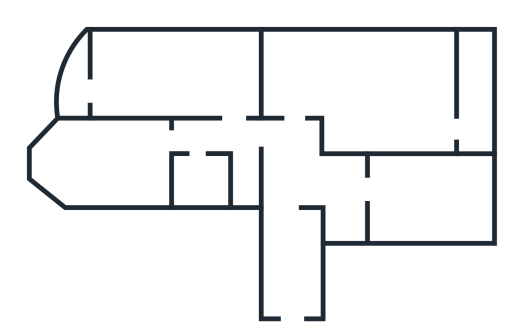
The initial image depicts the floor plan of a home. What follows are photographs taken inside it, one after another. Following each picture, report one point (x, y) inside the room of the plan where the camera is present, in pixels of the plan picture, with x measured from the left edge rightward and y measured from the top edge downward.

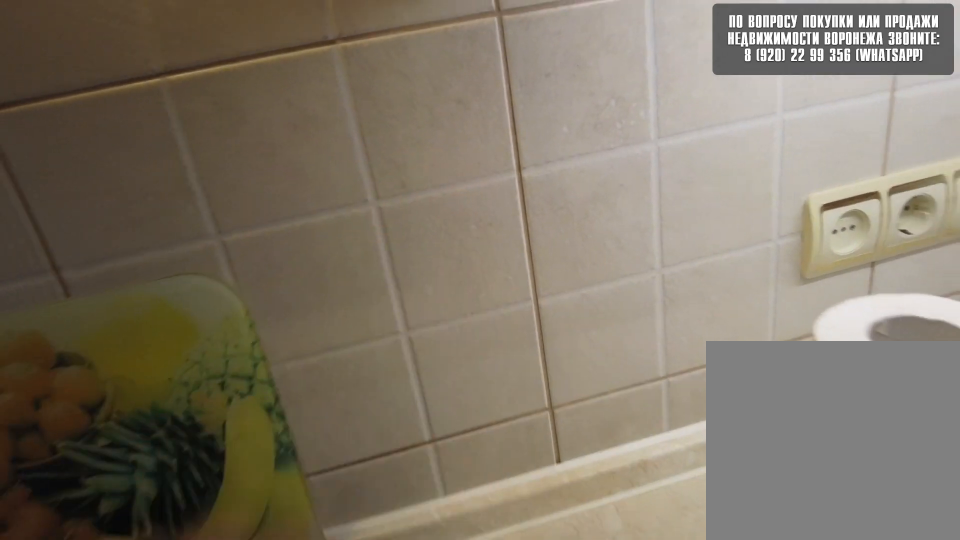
(409, 199)
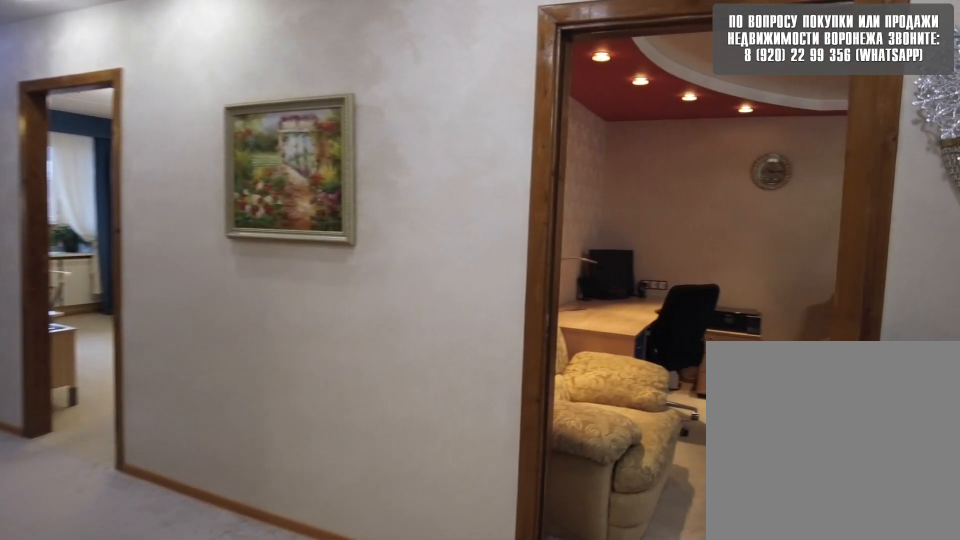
(301, 182)
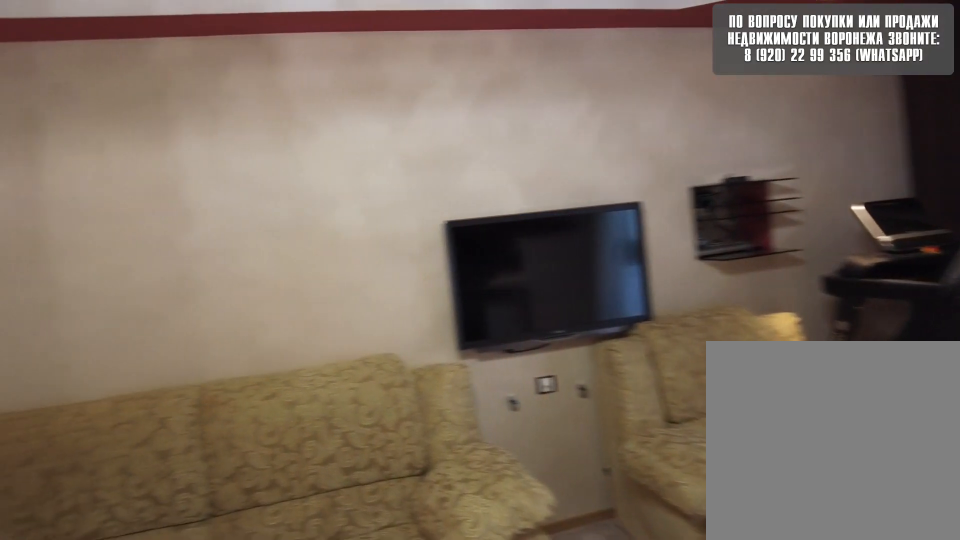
(333, 83)
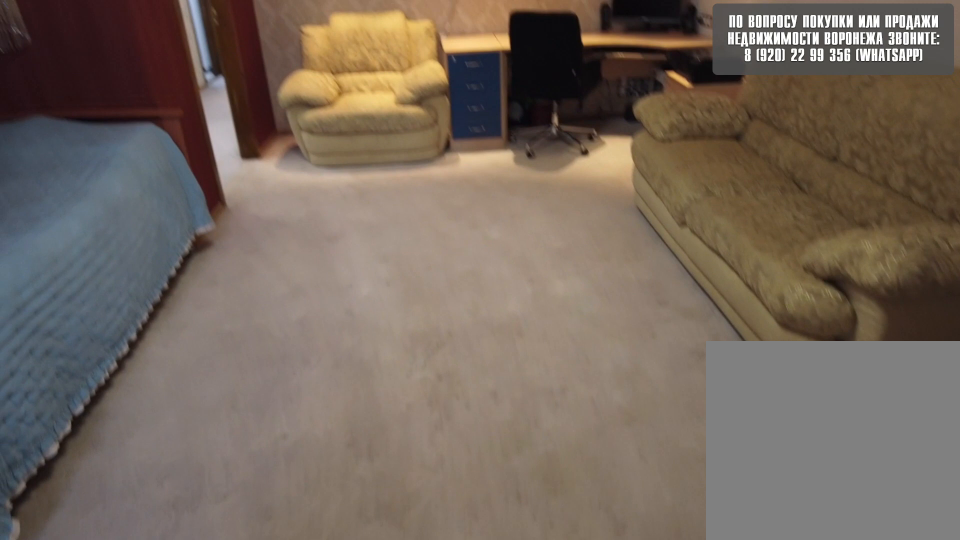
(333, 83)
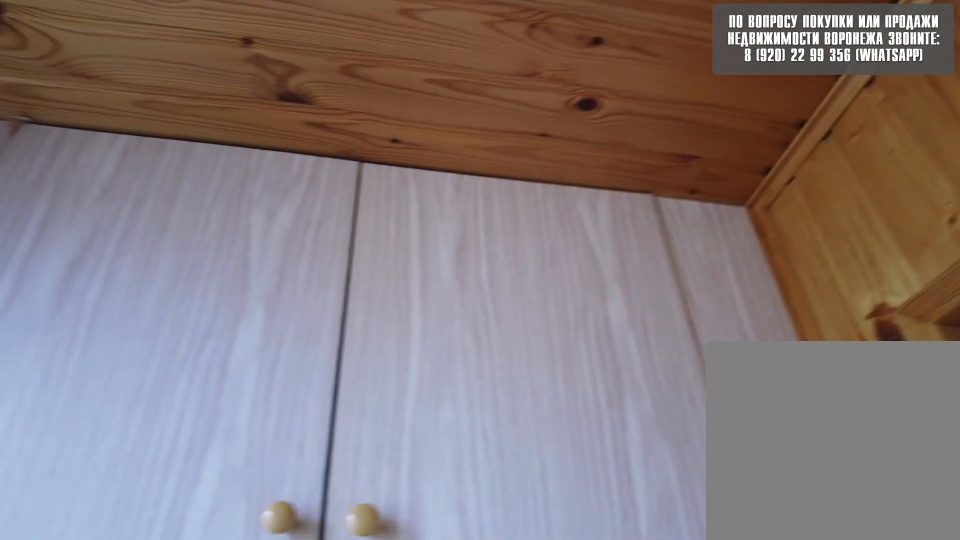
(485, 124)
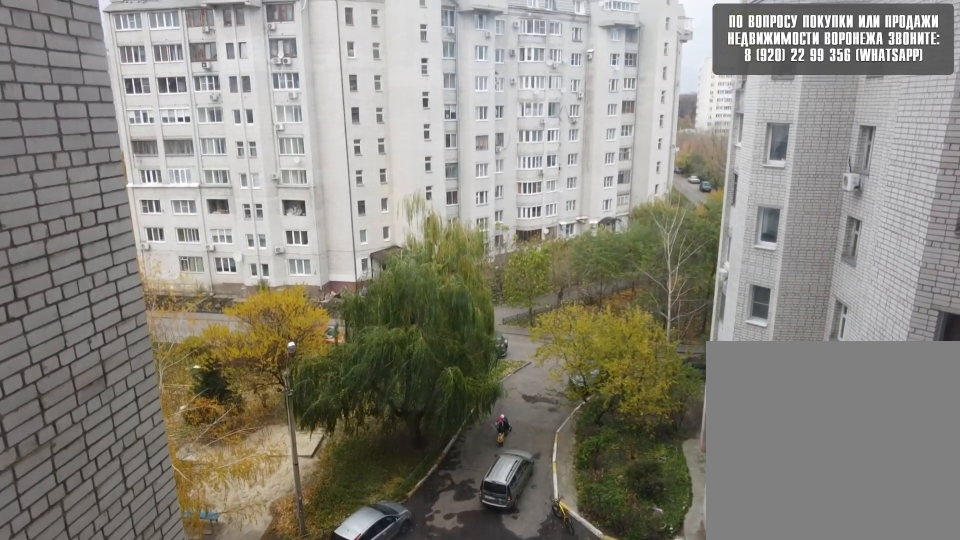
(485, 124)
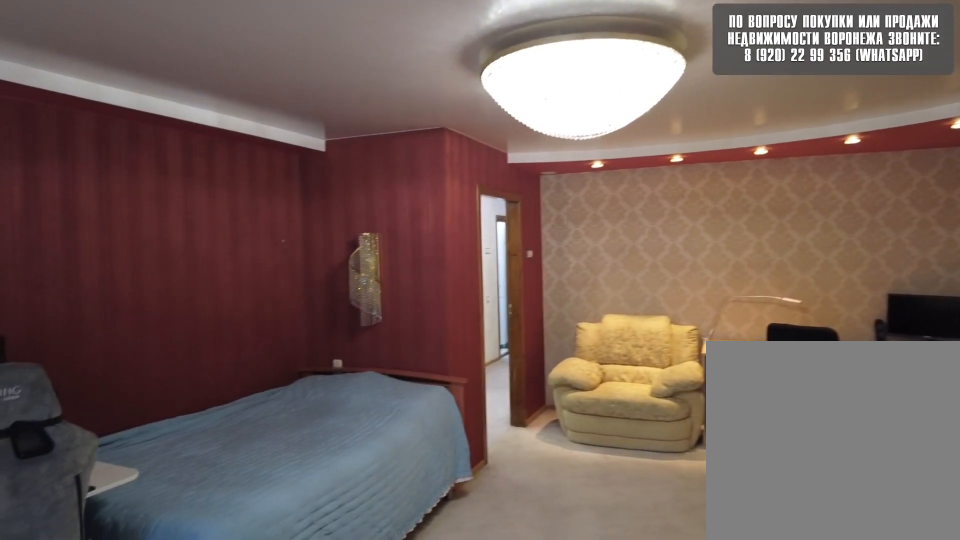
(404, 121)
